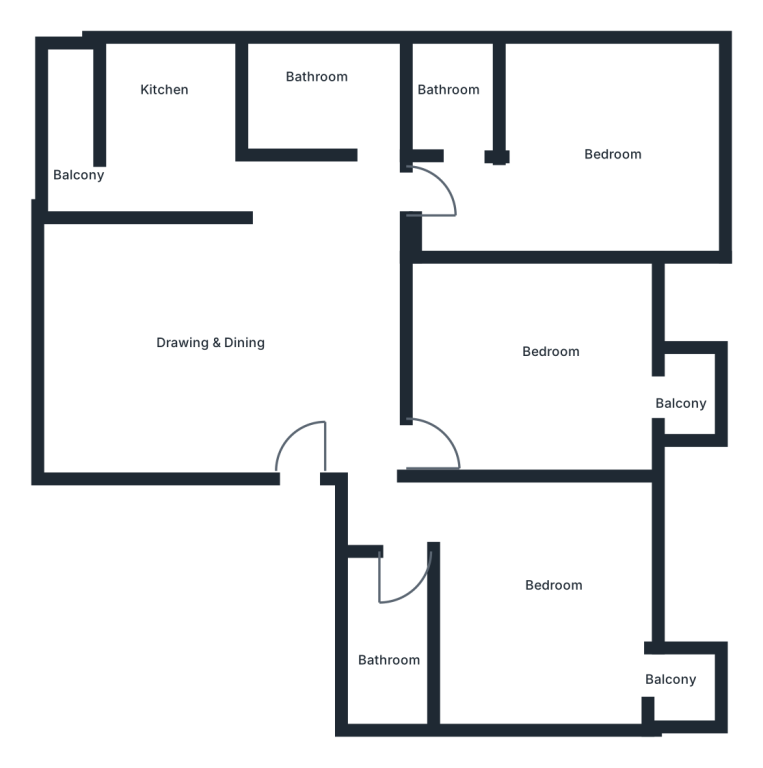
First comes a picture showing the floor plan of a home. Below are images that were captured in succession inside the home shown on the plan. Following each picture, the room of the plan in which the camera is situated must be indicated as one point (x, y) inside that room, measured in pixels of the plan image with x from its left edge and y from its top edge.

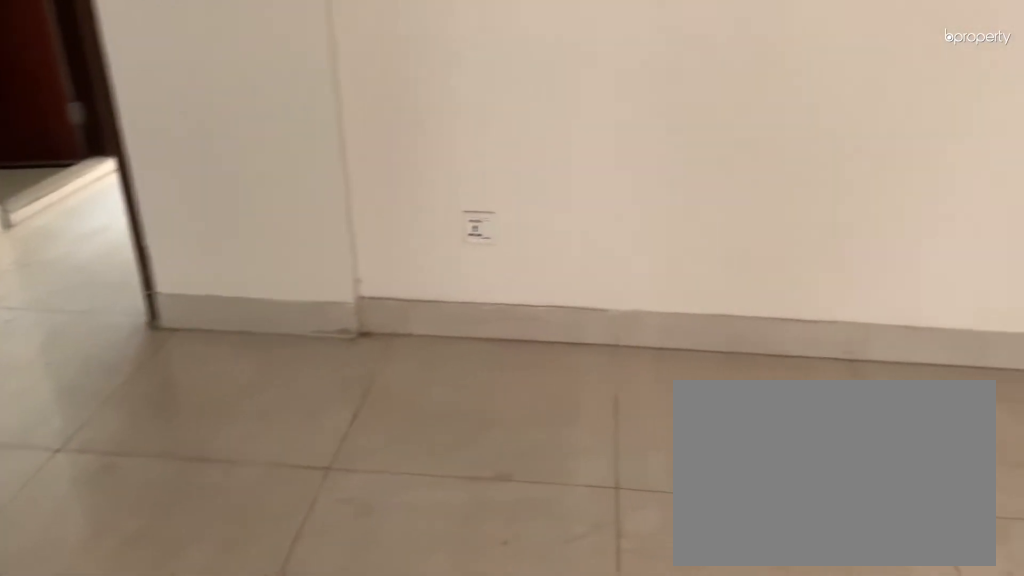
(245, 335)
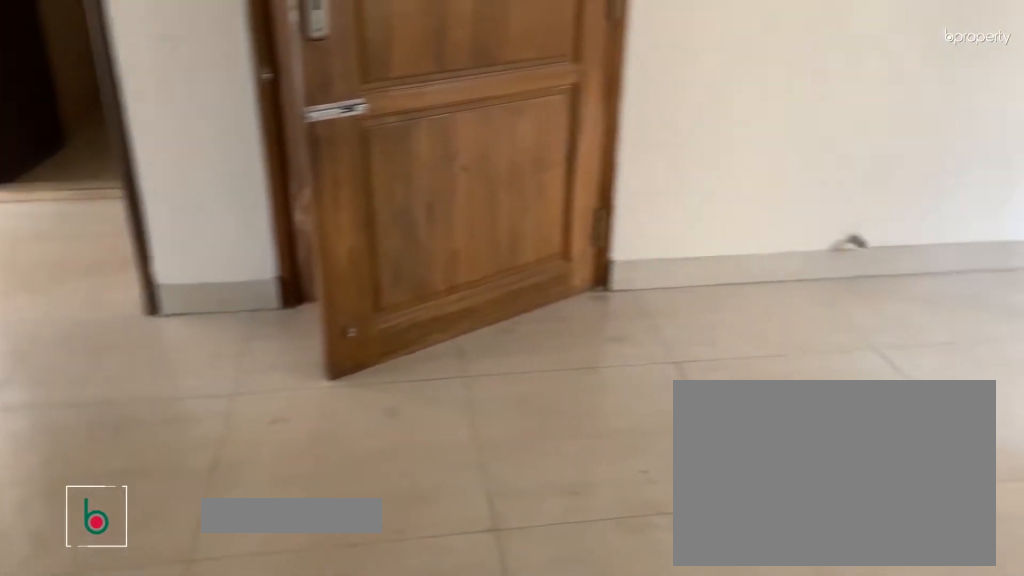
(245, 335)
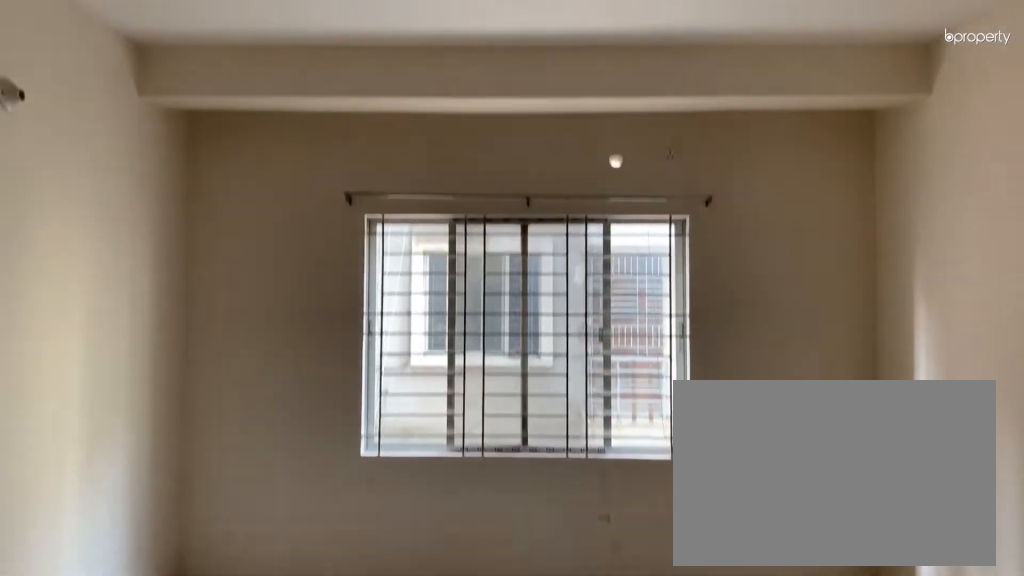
(245, 335)
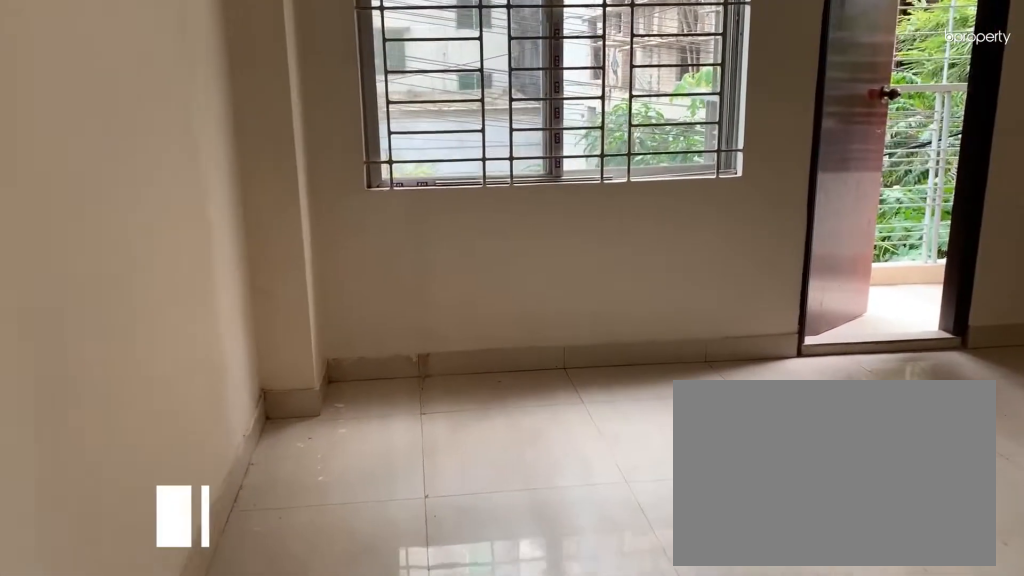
(550, 623)
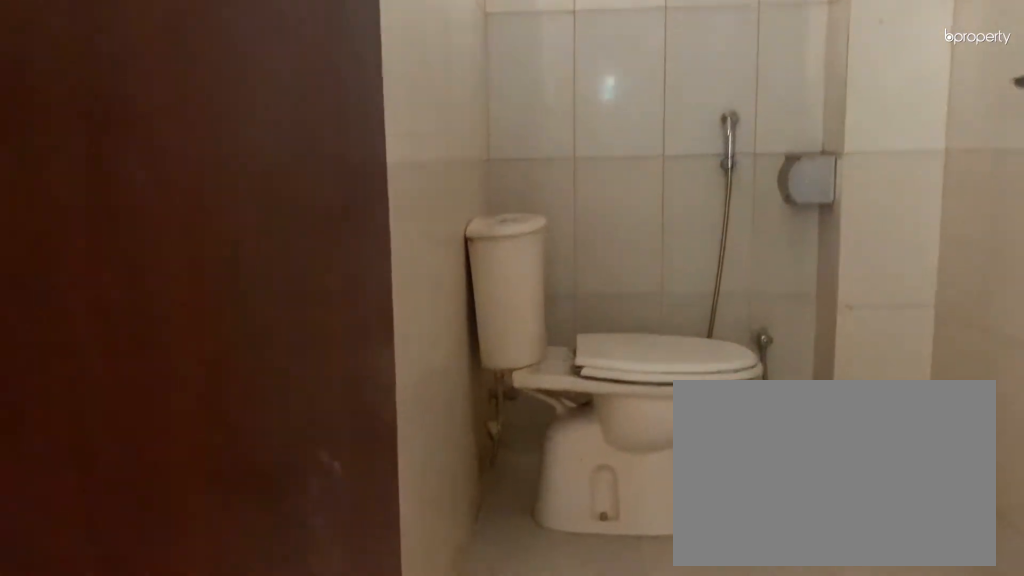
(390, 619)
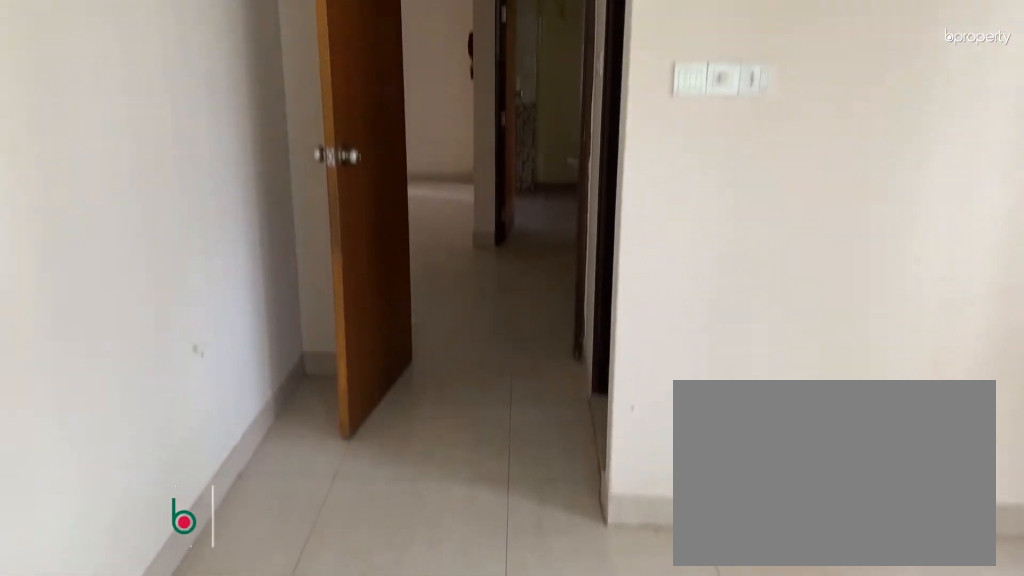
(591, 158)
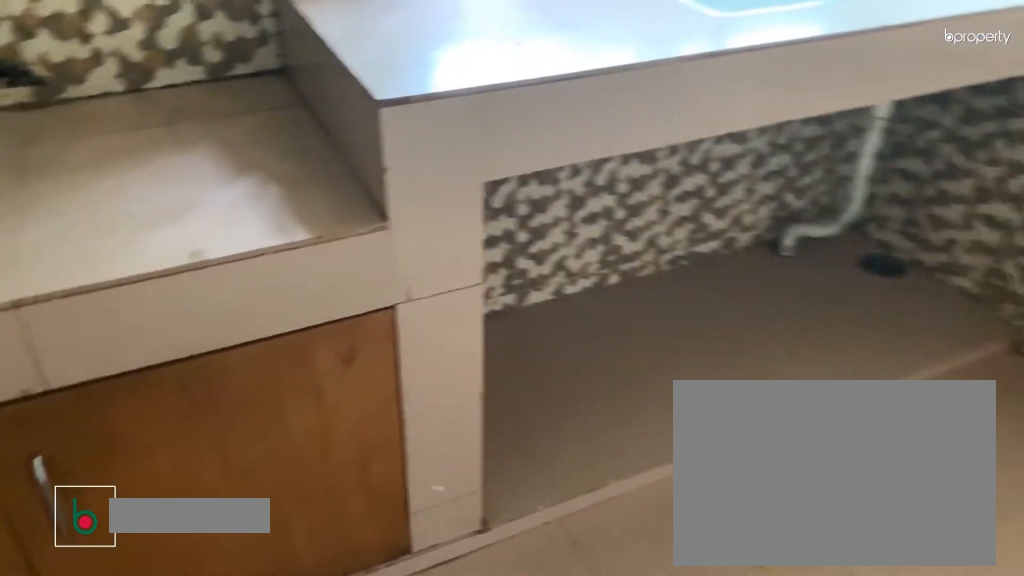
(175, 117)
